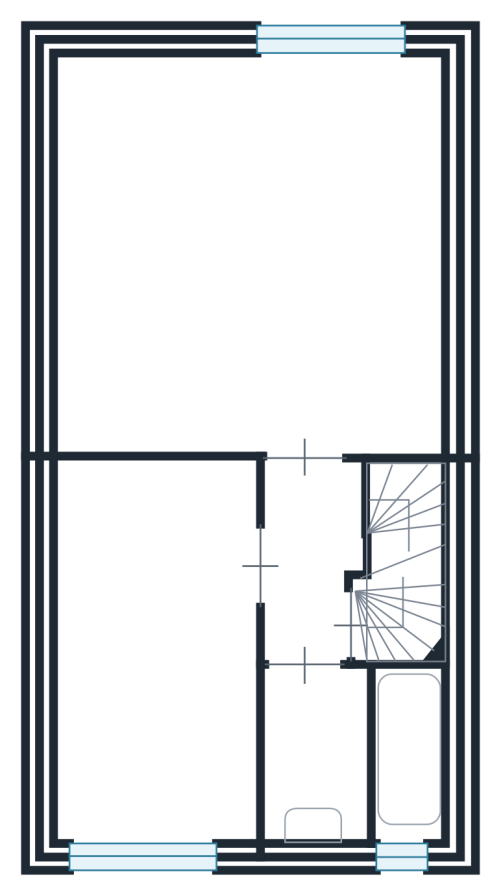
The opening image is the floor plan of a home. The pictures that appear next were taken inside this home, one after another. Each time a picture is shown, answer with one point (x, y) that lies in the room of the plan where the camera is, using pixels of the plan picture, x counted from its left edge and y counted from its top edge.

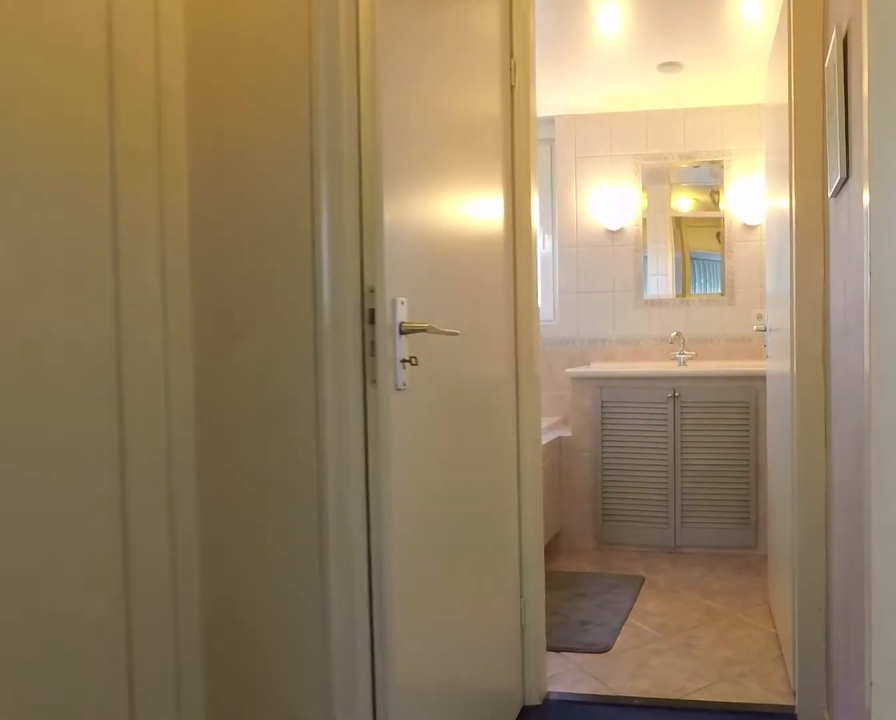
(309, 554)
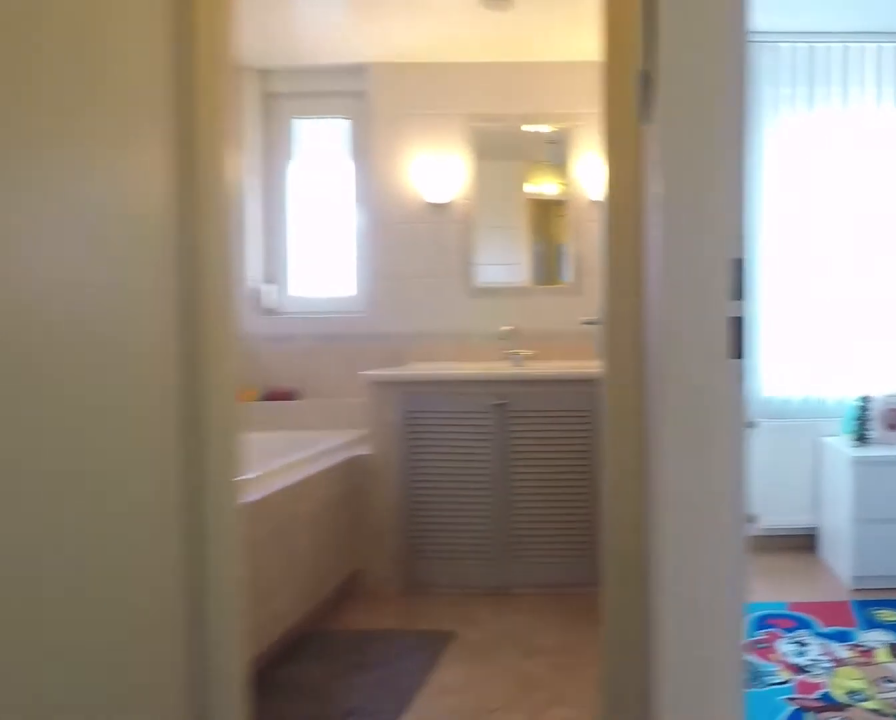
(309, 554)
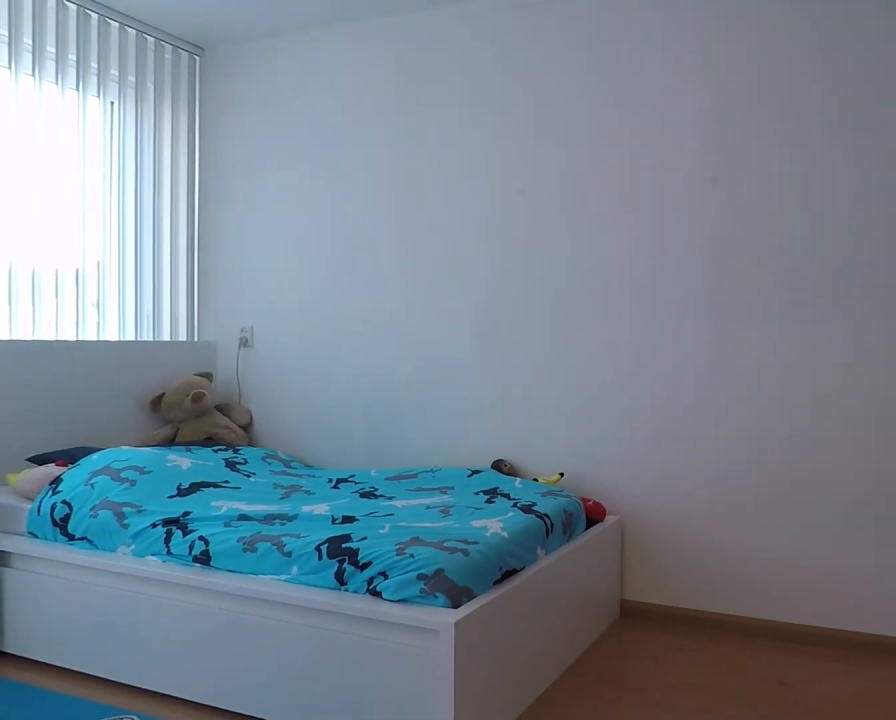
(92, 596)
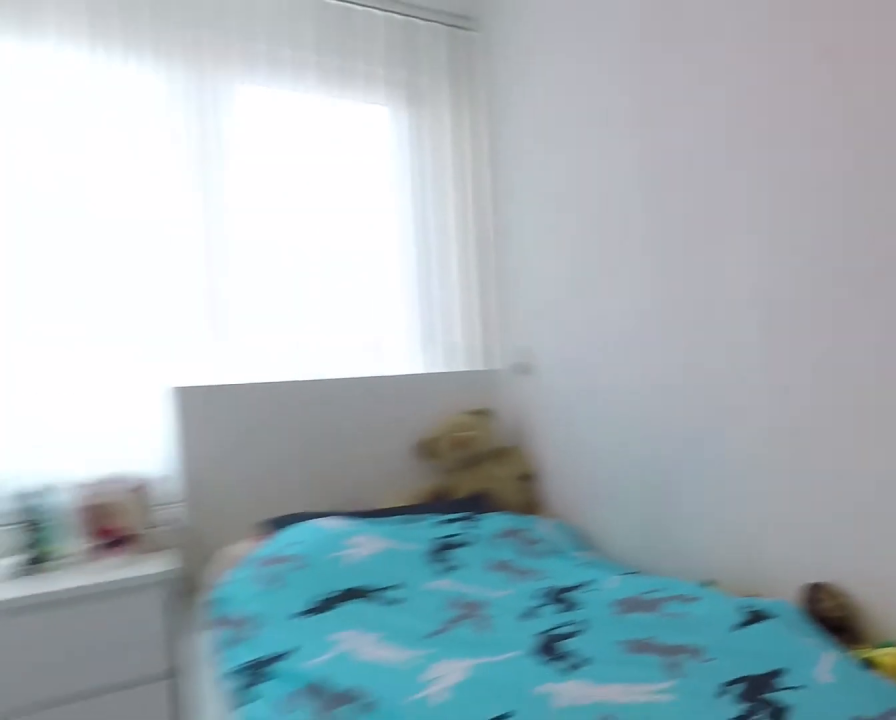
(92, 633)
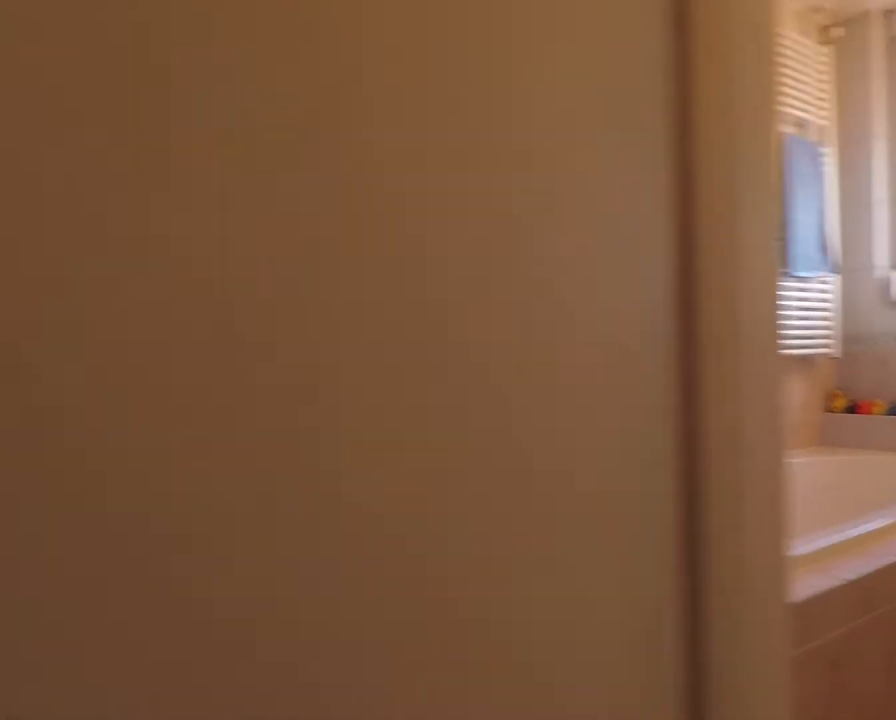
(309, 554)
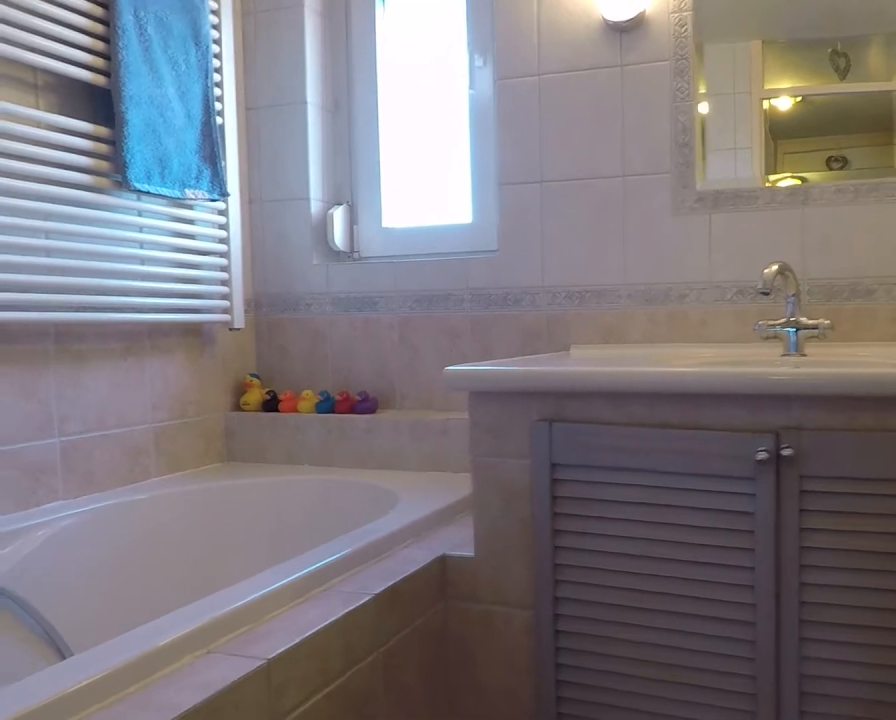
(312, 746)
